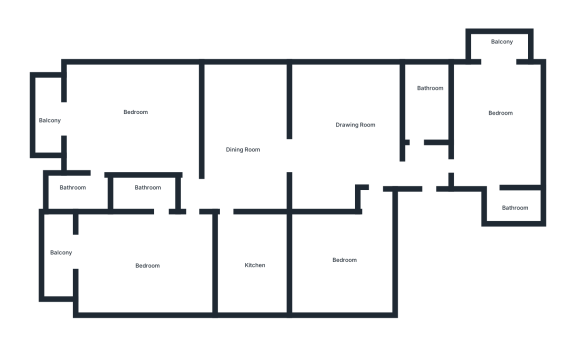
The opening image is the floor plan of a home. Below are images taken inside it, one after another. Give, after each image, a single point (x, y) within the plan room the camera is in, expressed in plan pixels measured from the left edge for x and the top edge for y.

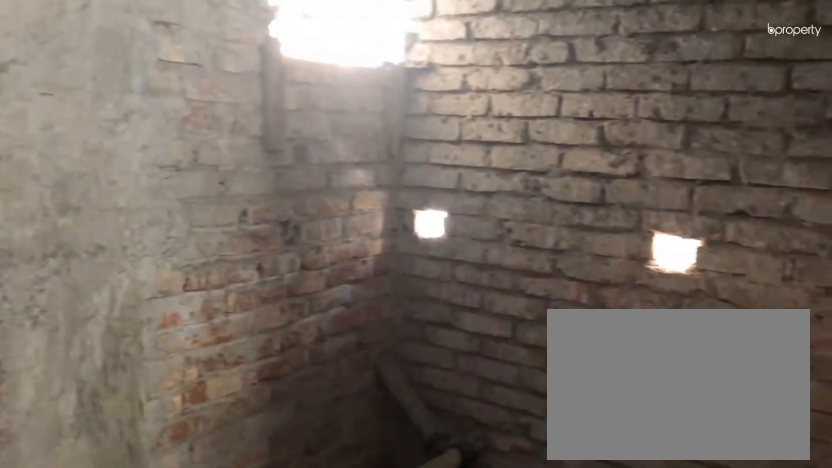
(88, 196)
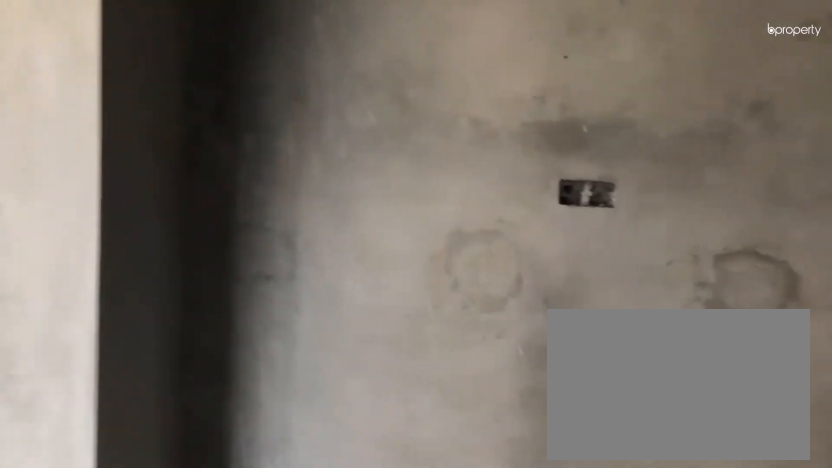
(132, 268)
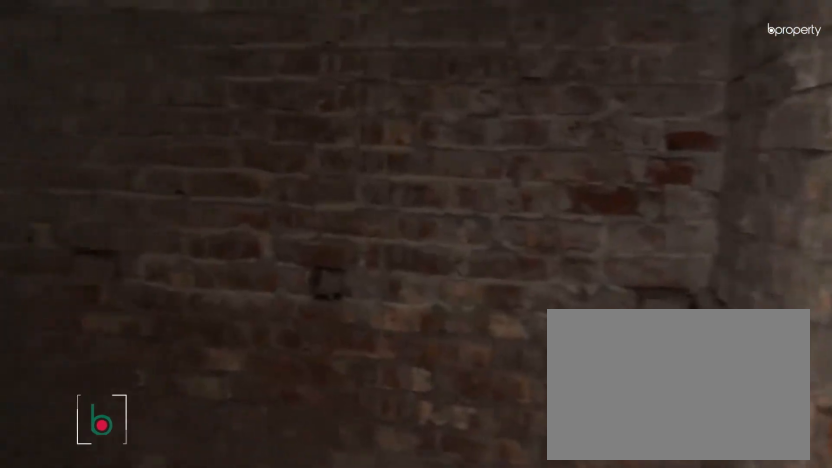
(148, 194)
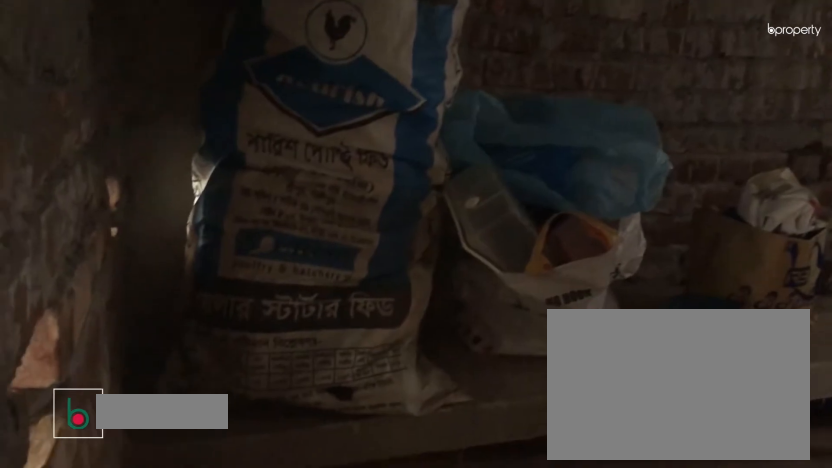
(252, 261)
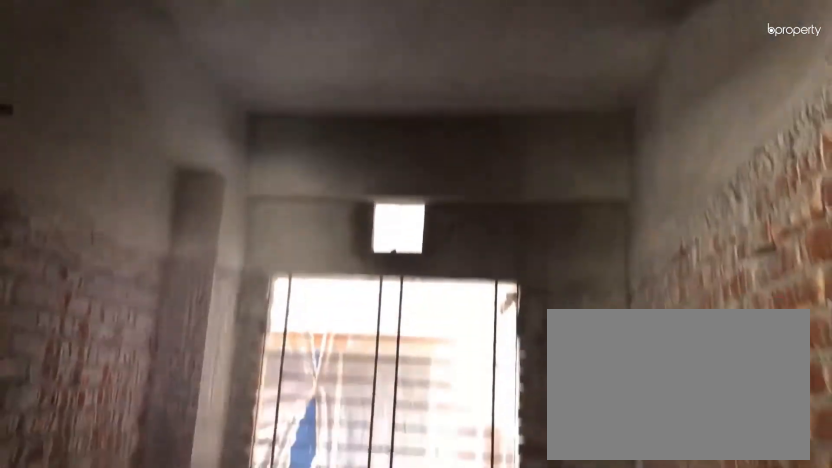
(252, 261)
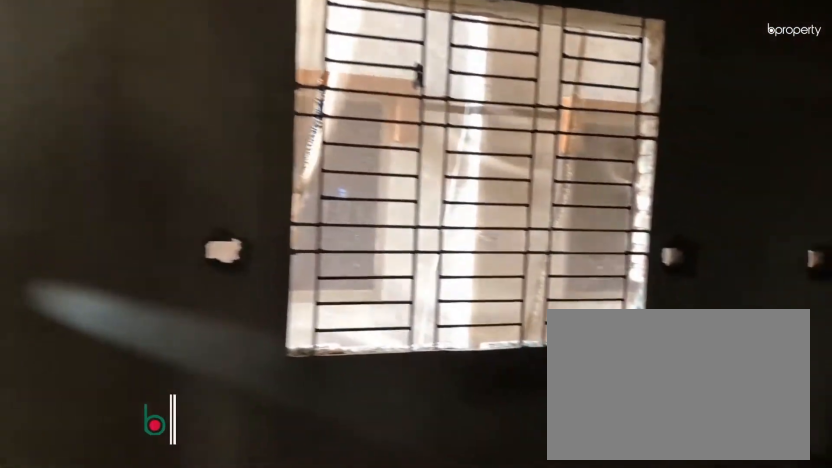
(353, 254)
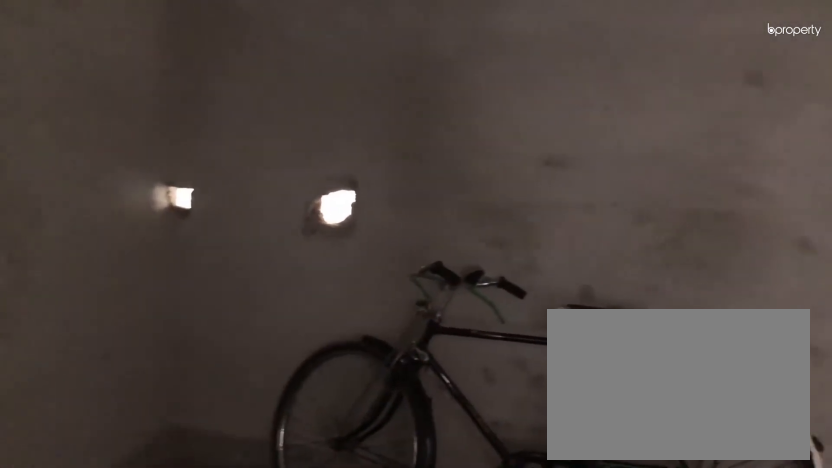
(353, 254)
